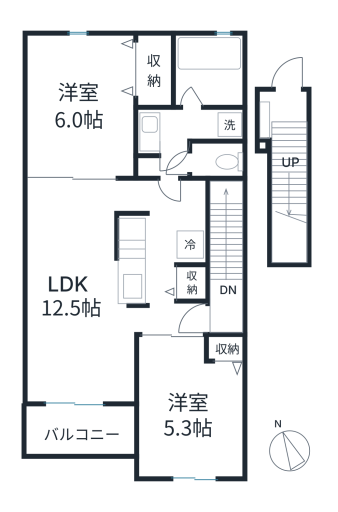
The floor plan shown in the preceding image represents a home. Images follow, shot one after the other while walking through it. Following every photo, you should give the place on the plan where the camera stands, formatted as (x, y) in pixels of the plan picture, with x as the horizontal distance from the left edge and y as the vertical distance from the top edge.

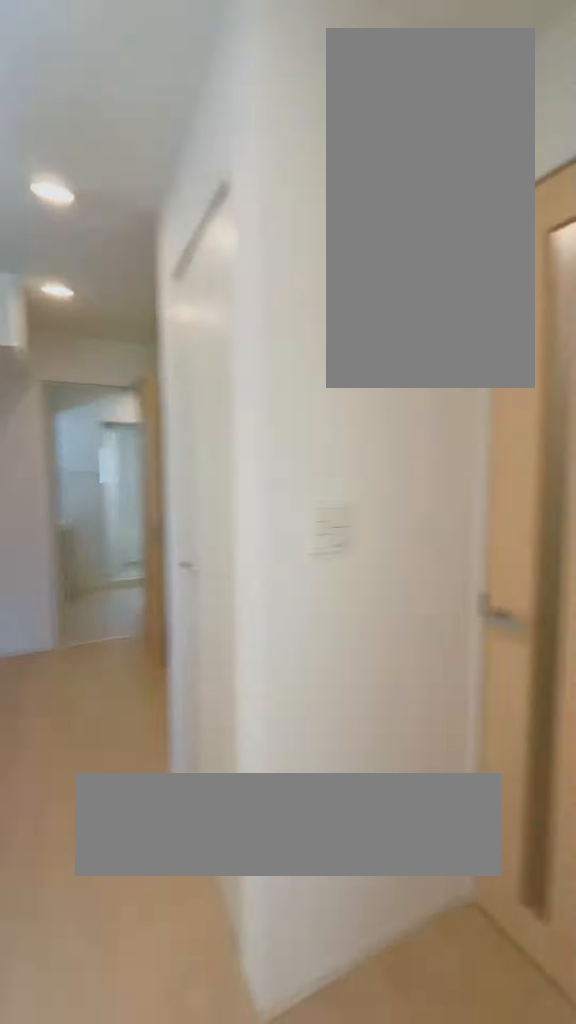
(152, 325)
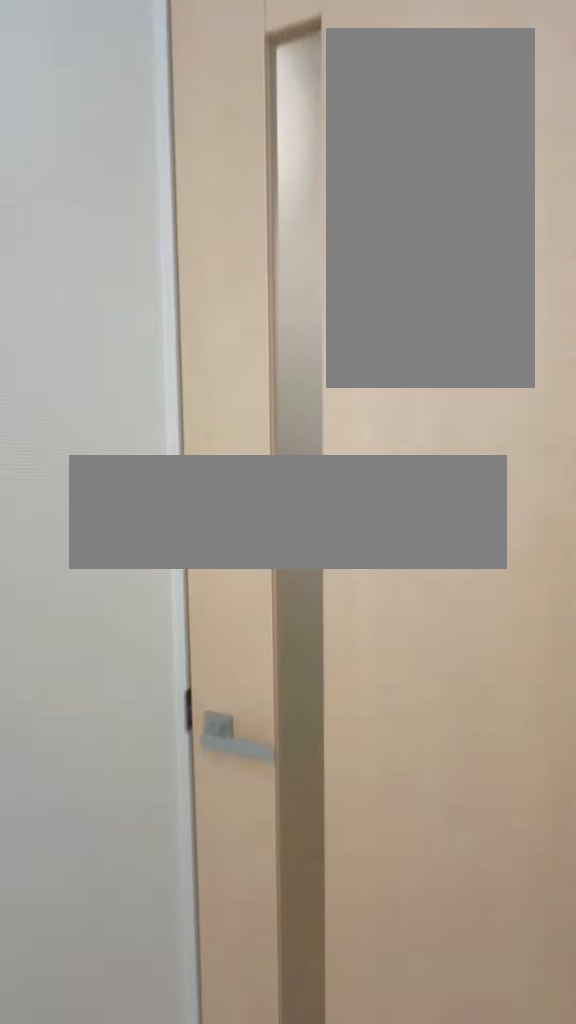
(155, 314)
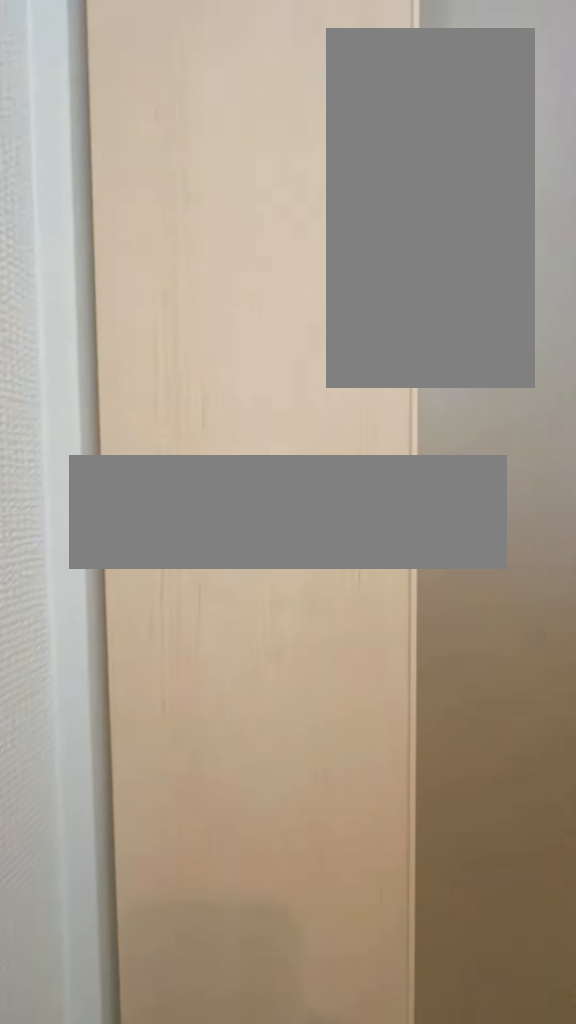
(174, 315)
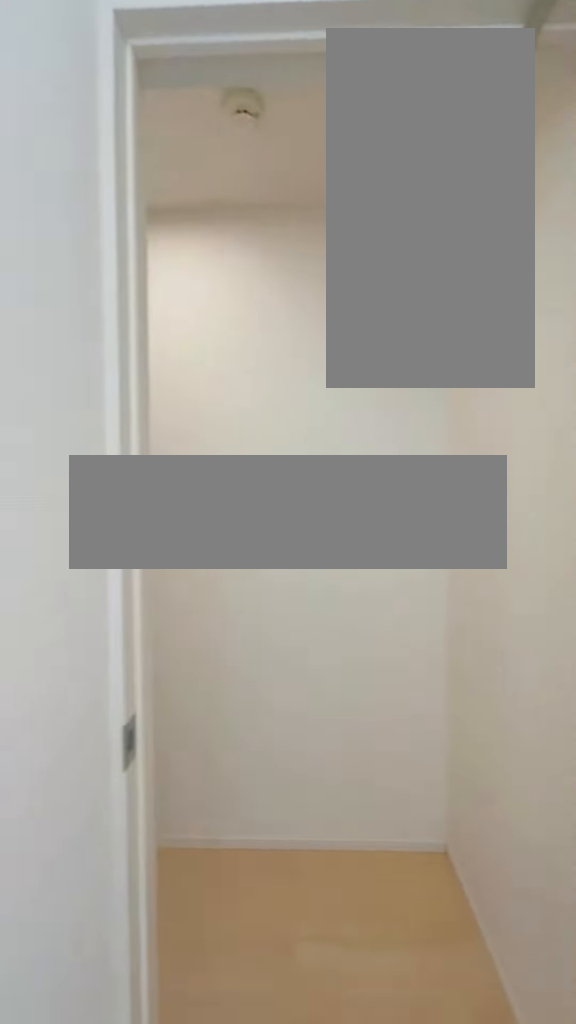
(210, 315)
